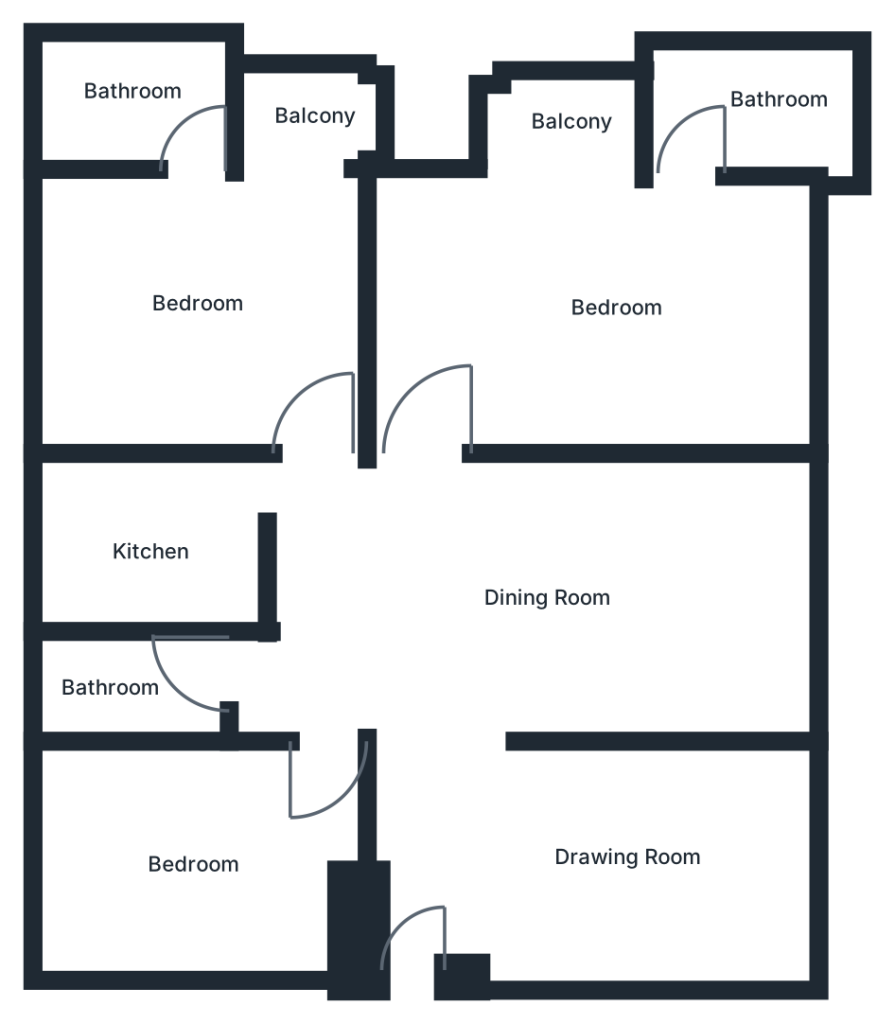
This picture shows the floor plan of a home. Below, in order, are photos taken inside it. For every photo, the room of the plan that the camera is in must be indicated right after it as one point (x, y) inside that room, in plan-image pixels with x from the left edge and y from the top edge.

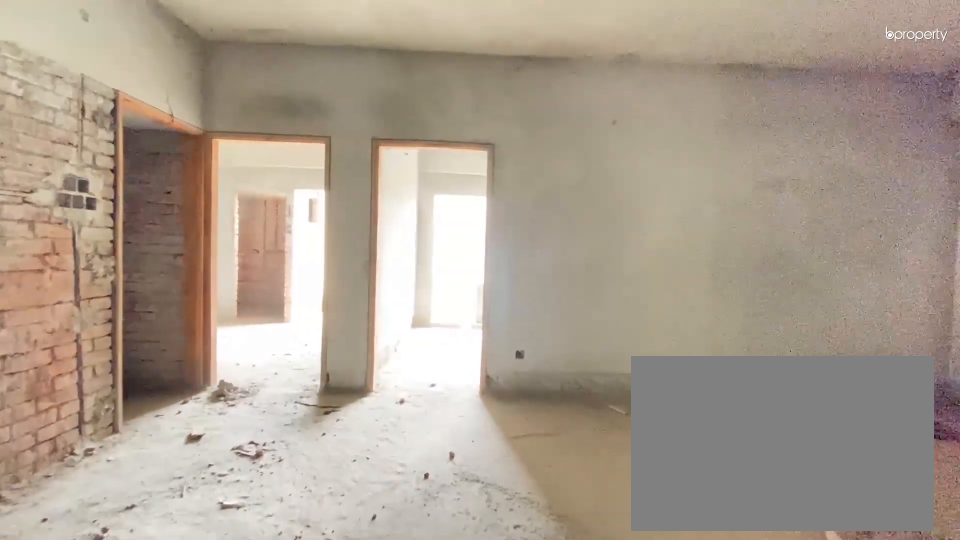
(474, 586)
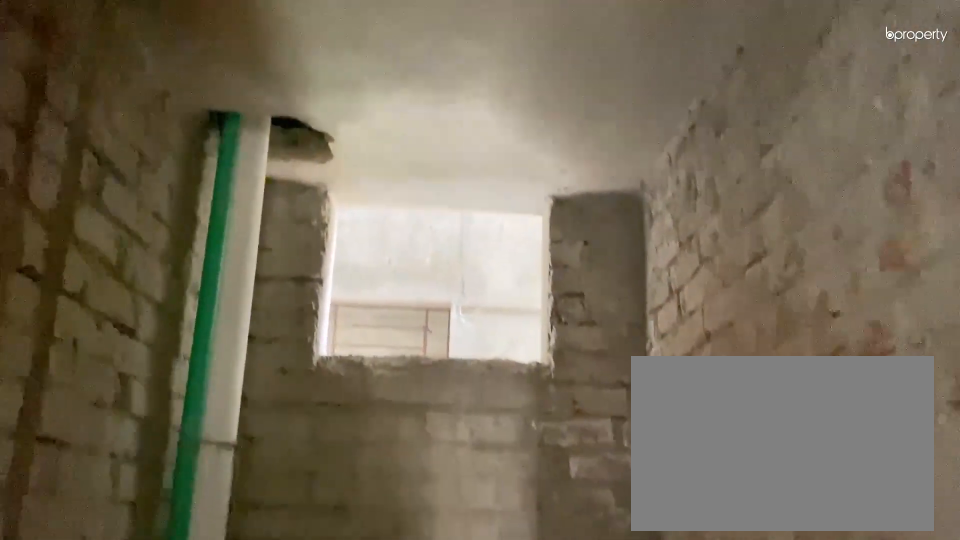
(130, 688)
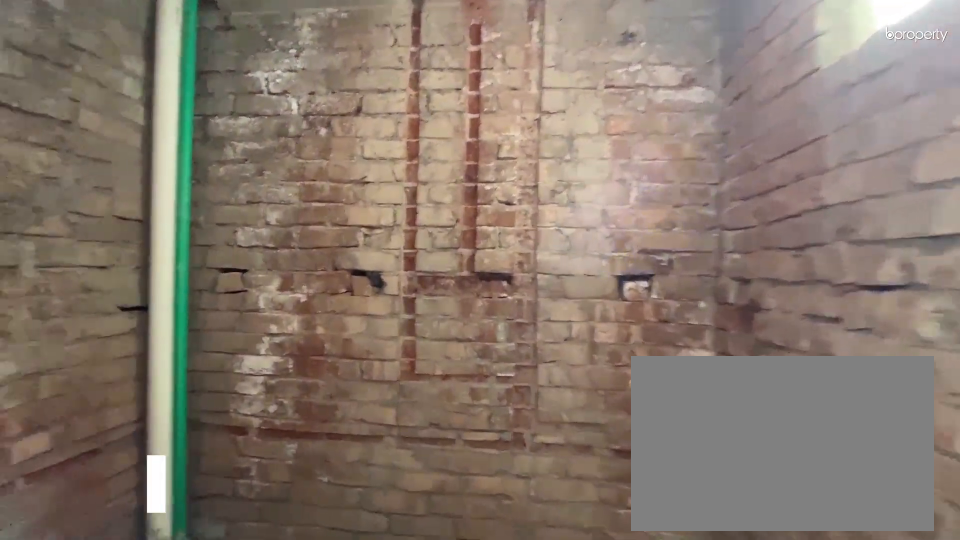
(151, 97)
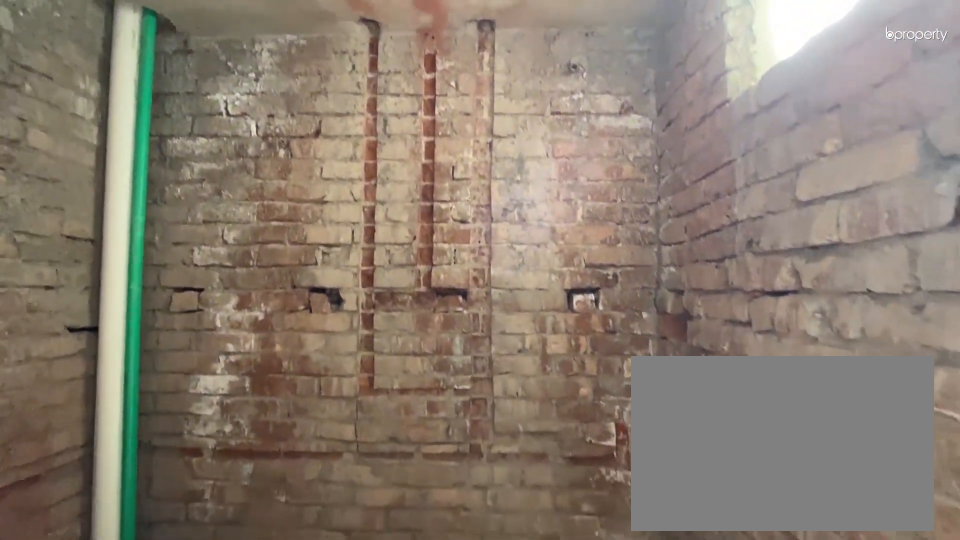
(151, 97)
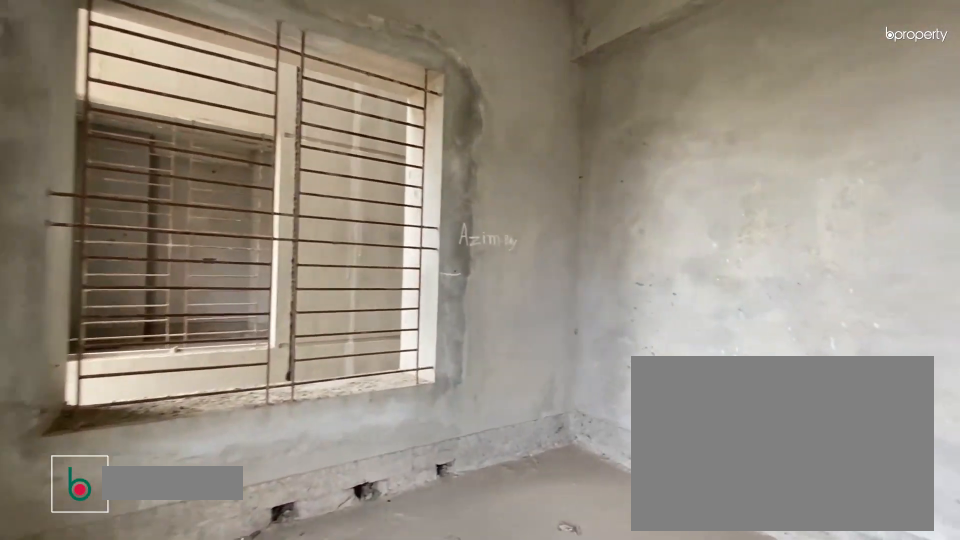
(560, 296)
